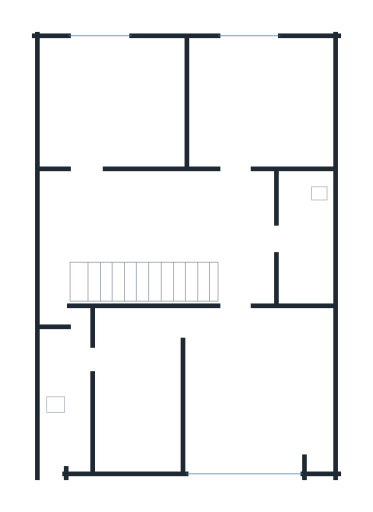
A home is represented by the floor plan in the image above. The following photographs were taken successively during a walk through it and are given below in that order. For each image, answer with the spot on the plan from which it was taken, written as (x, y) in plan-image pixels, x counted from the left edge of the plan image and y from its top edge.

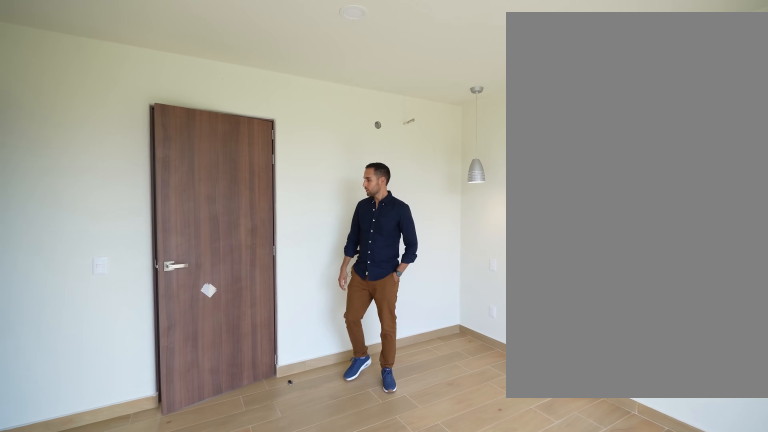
(201, 454)
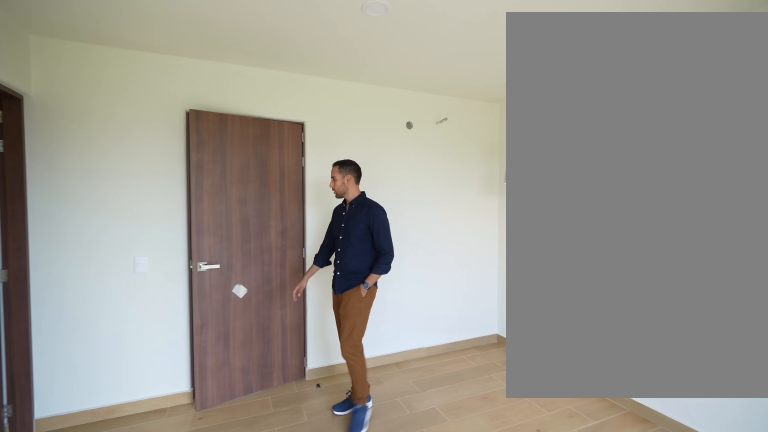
(201, 454)
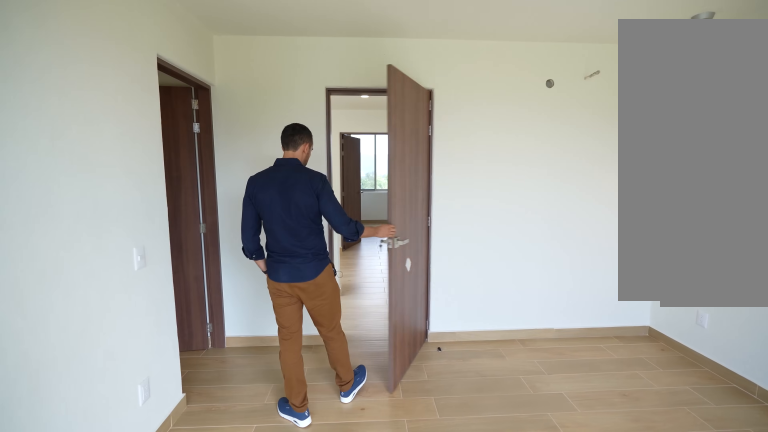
(201, 454)
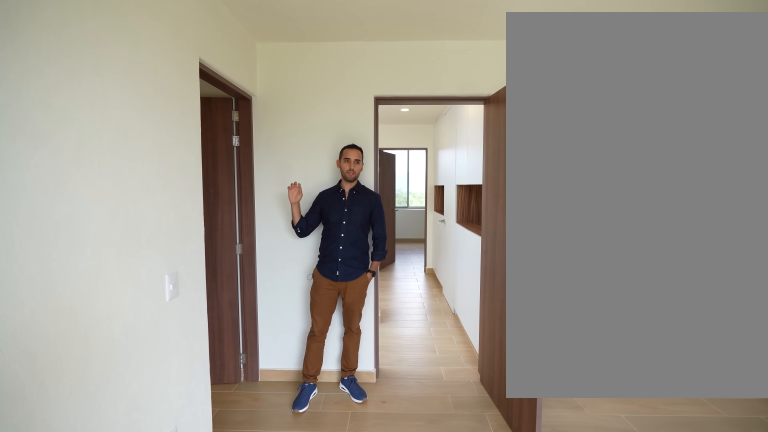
(227, 459)
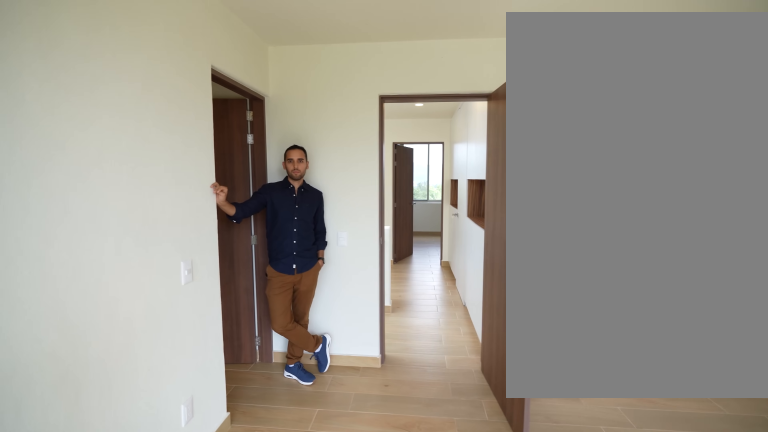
(236, 453)
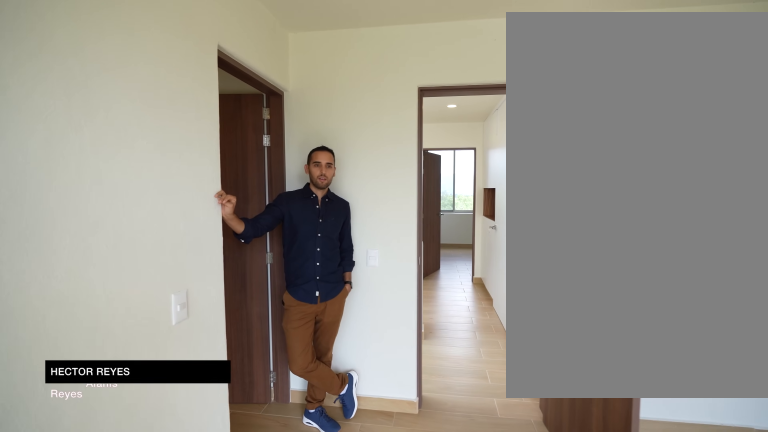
(240, 449)
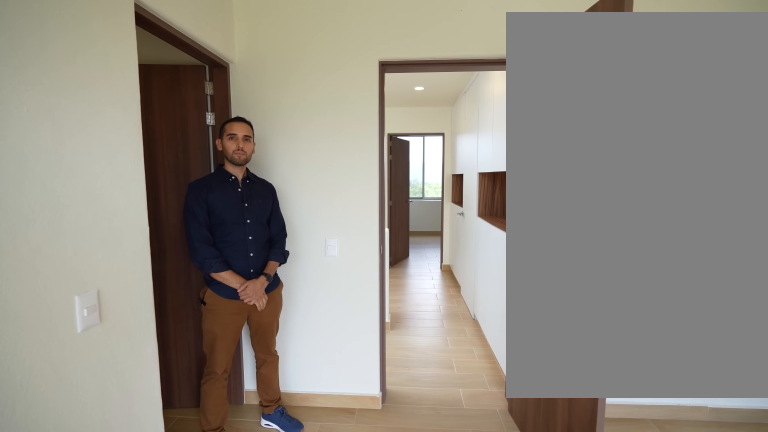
(237, 418)
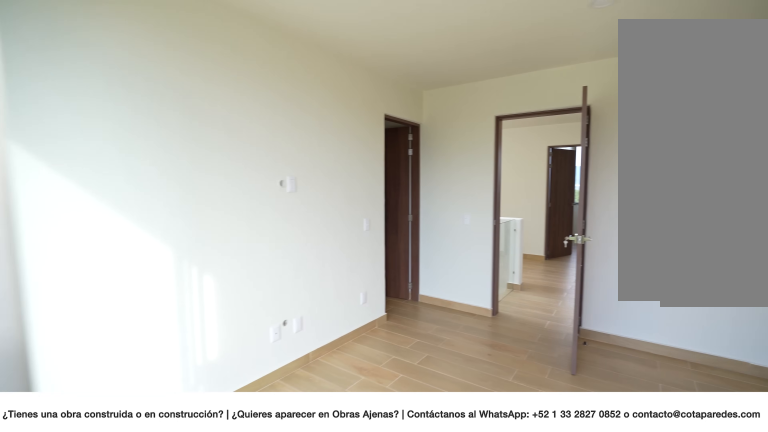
(281, 449)
